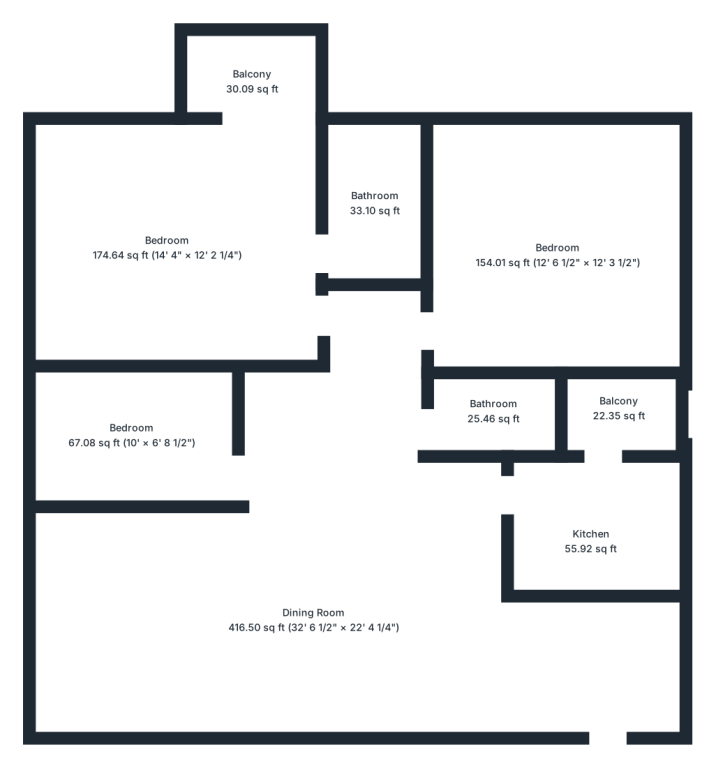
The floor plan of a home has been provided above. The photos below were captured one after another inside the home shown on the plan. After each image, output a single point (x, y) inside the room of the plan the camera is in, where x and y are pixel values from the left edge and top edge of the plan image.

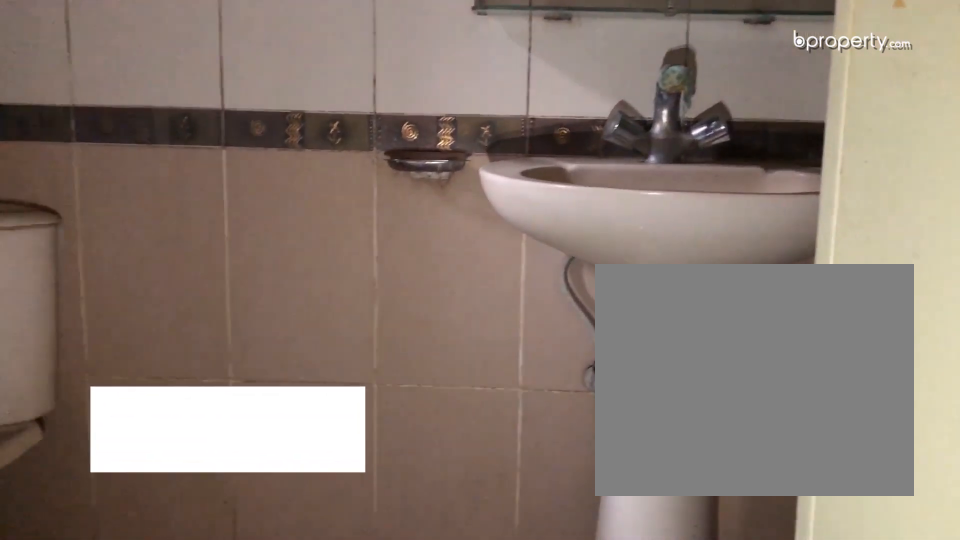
(378, 213)
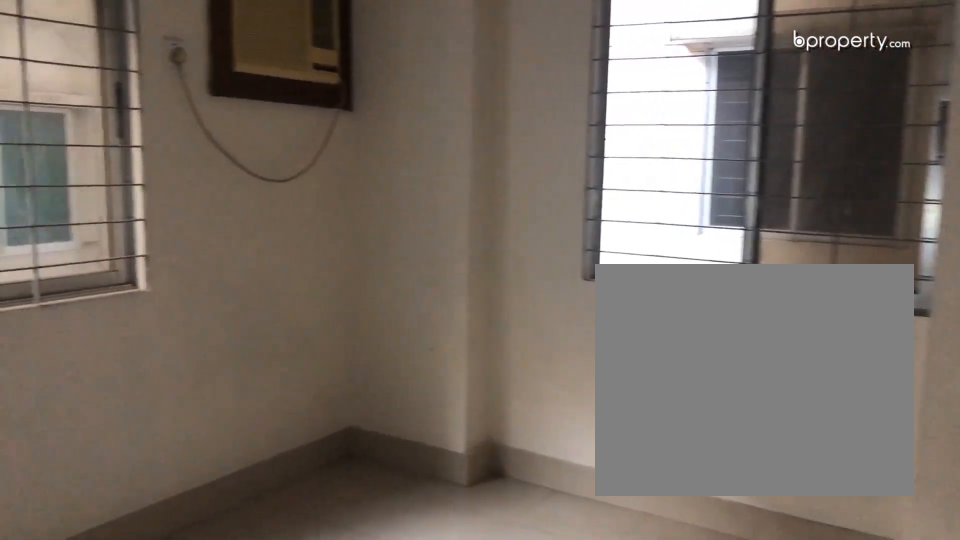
(559, 261)
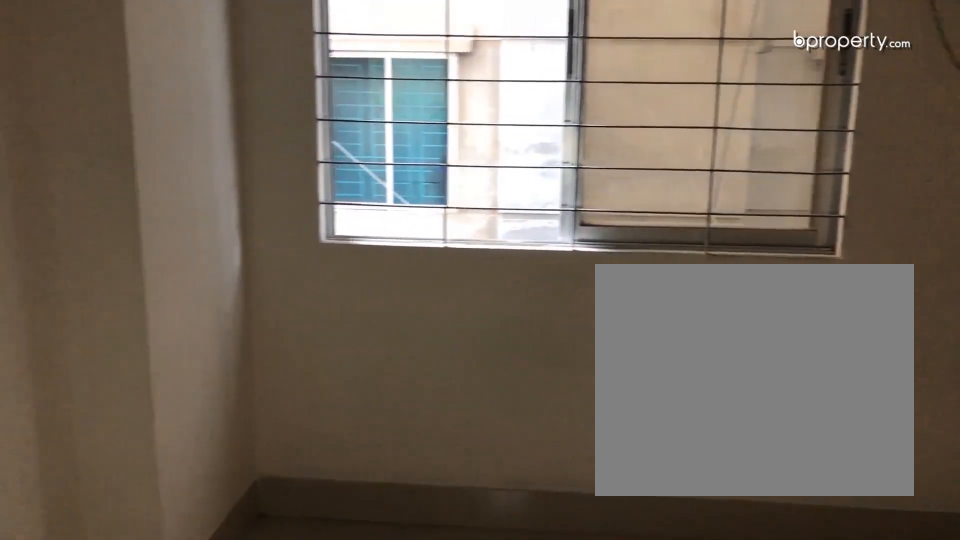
(559, 261)
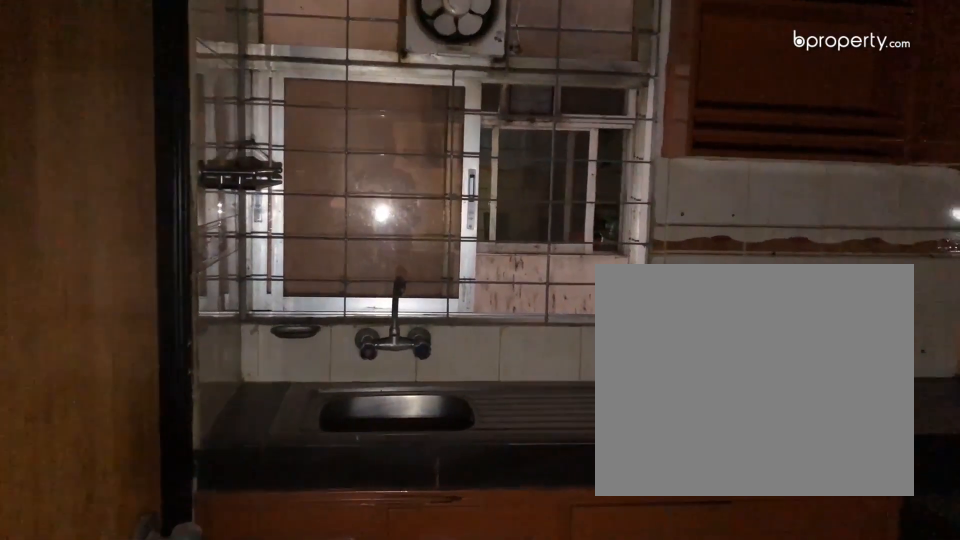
(591, 538)
